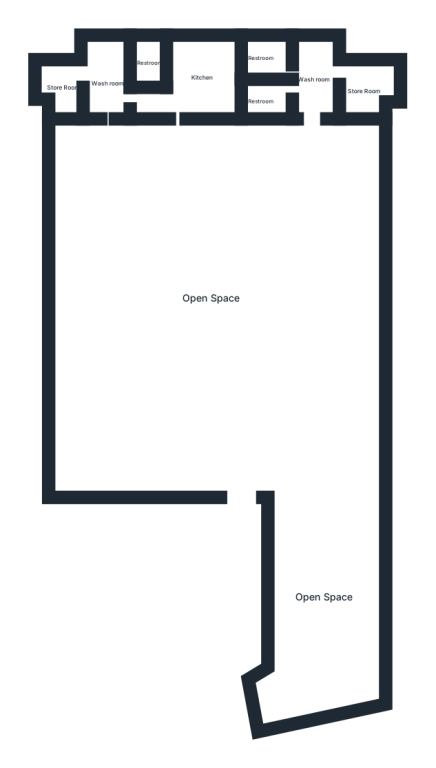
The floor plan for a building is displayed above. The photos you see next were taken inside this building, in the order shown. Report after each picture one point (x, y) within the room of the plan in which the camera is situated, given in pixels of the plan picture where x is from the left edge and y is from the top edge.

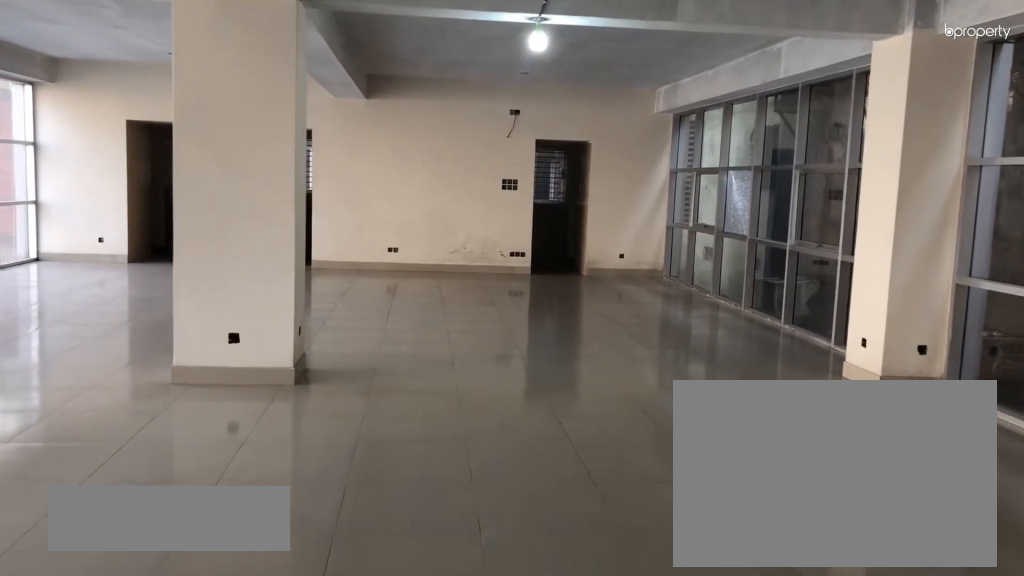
(208, 296)
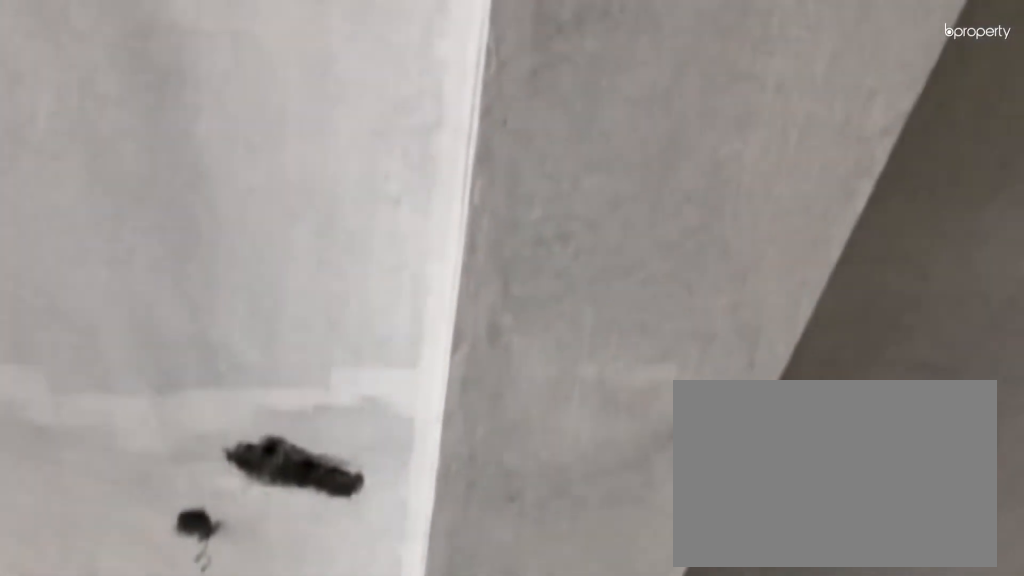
(208, 297)
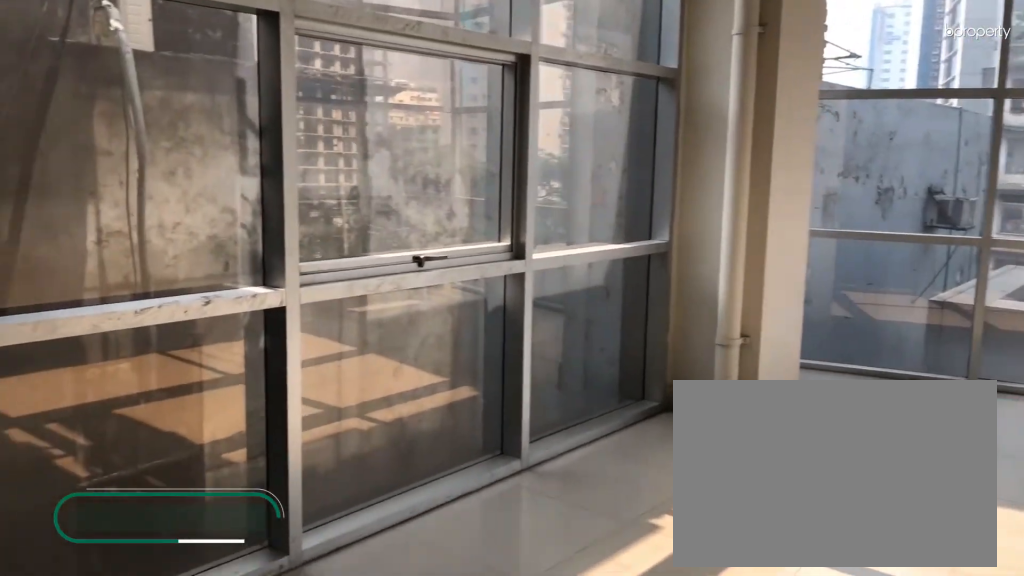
(327, 604)
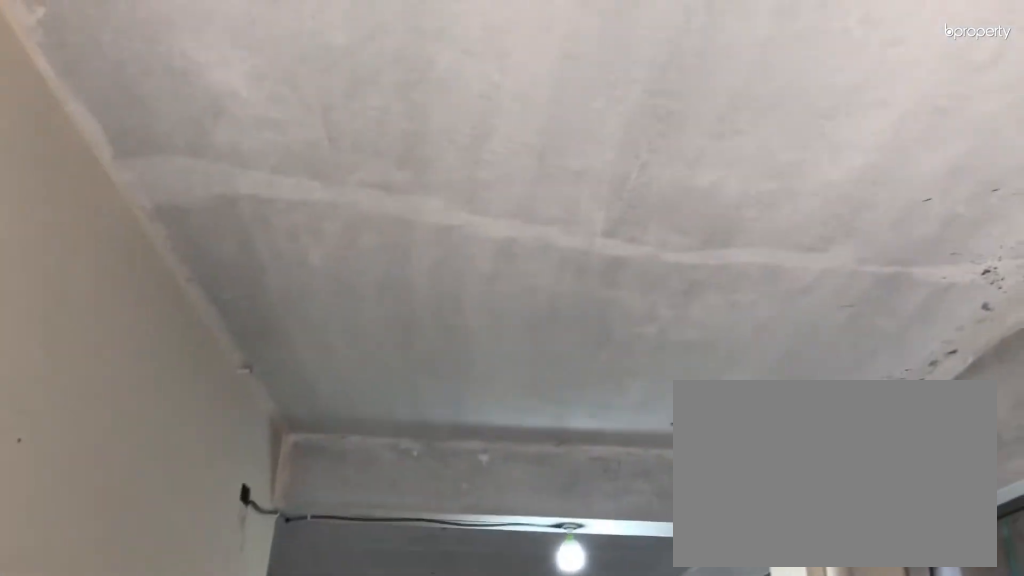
(327, 604)
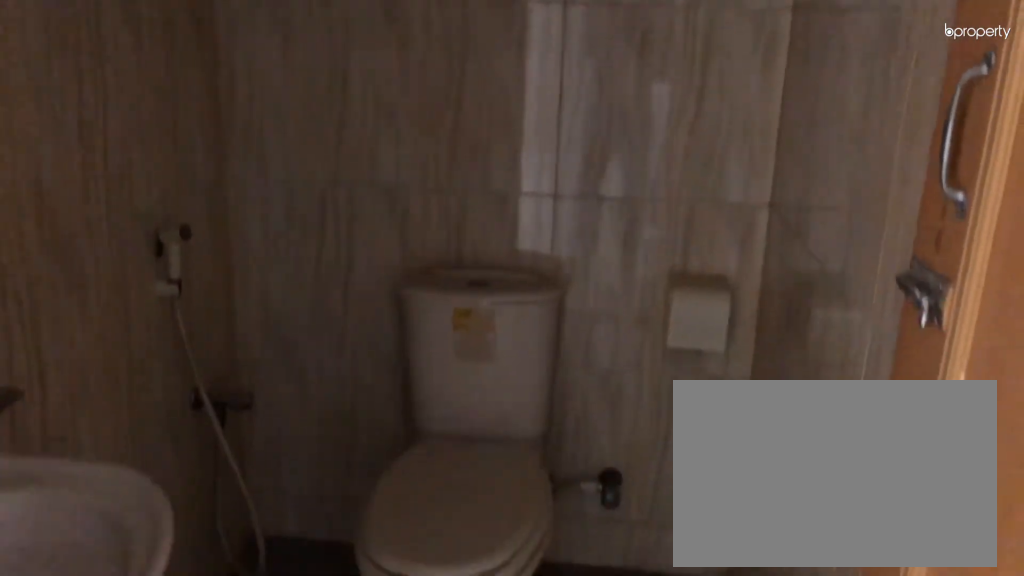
(259, 100)
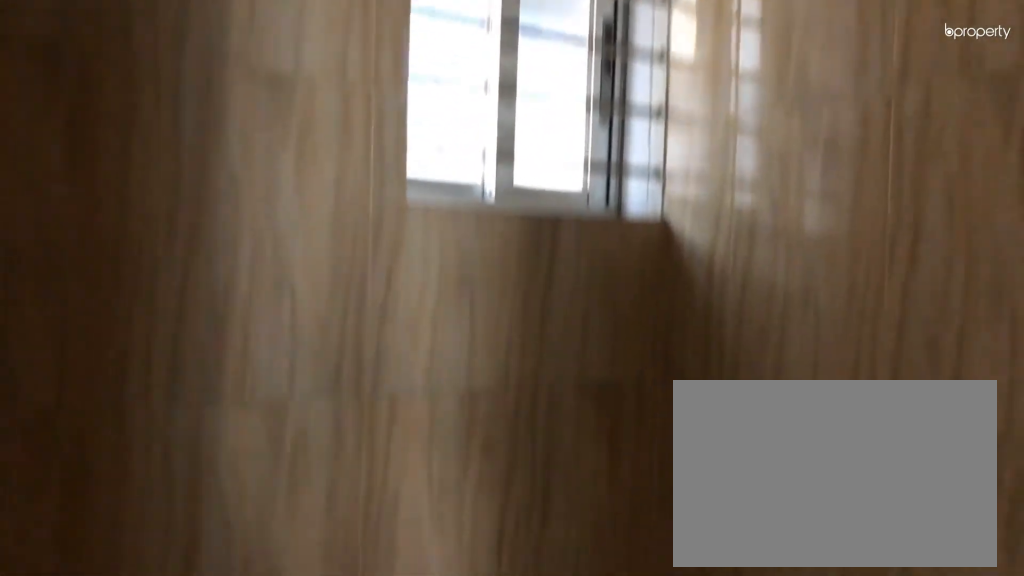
(151, 64)
